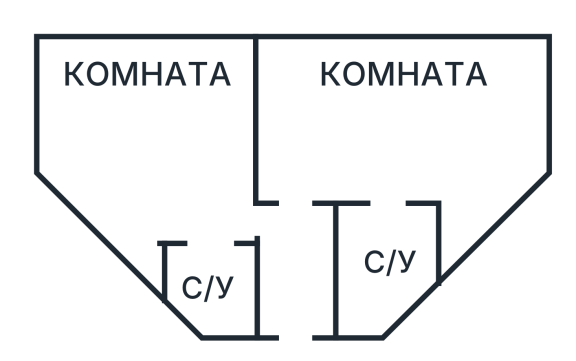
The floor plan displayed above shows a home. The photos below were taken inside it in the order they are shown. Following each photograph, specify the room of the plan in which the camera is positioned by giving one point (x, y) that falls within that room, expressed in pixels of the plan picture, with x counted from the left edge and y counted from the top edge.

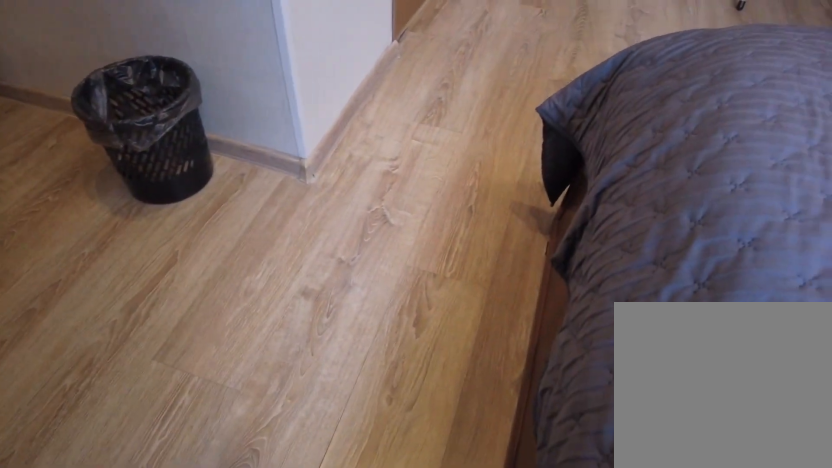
(520, 150)
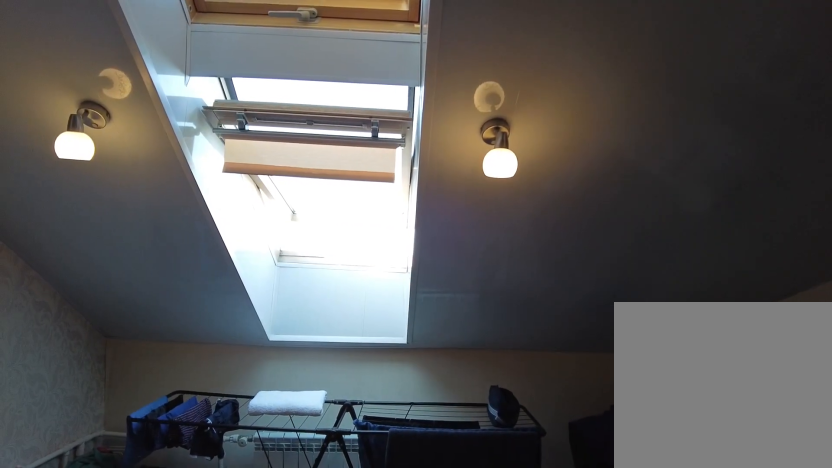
(392, 181)
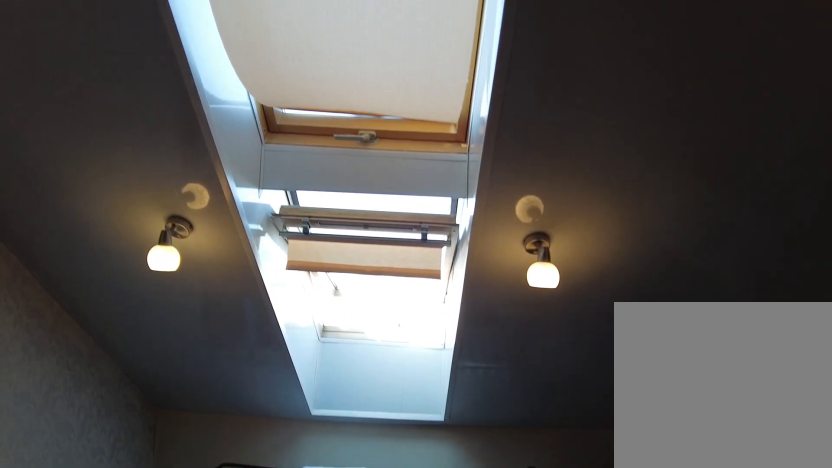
(392, 181)
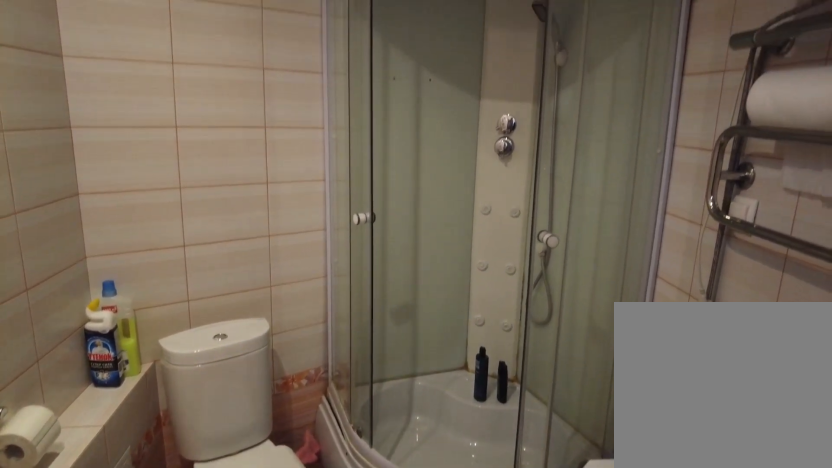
(397, 237)
